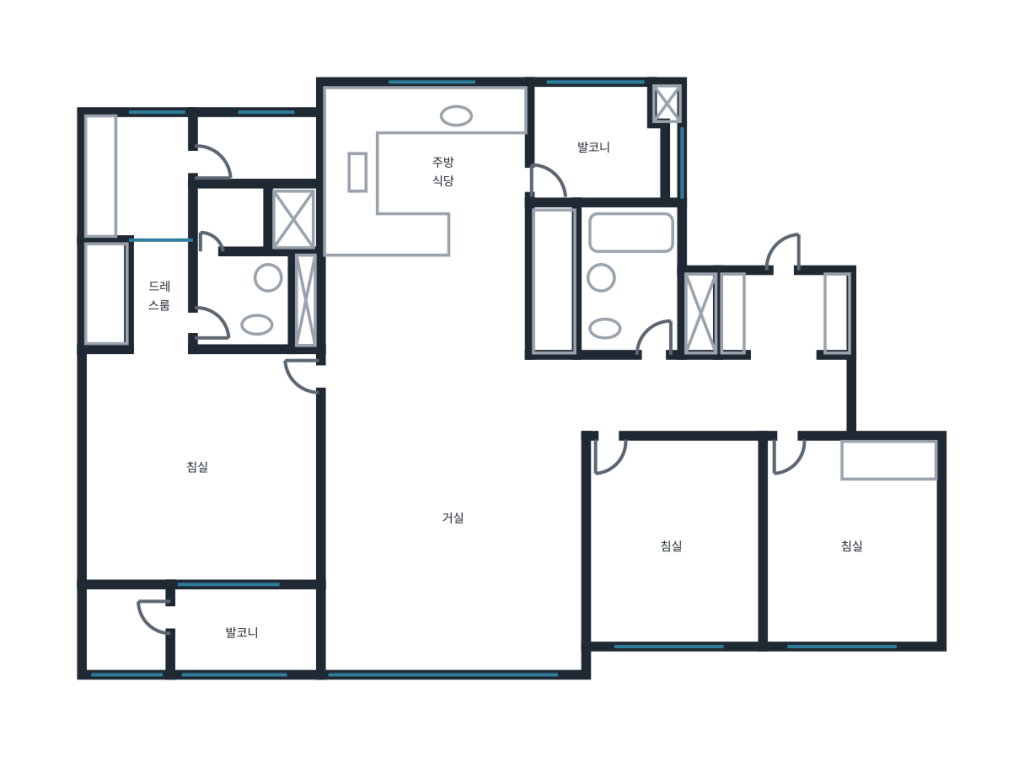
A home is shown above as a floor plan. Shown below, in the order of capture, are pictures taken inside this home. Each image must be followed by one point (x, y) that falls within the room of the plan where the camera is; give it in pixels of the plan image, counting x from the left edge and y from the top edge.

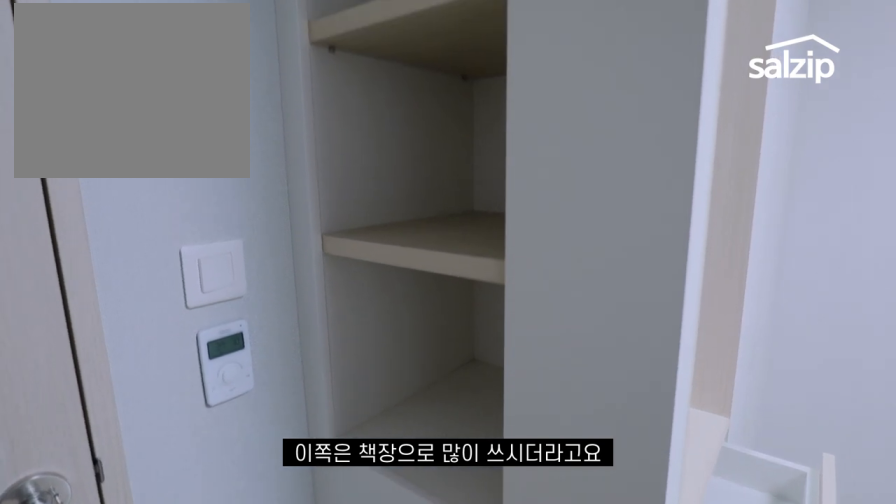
(850, 540)
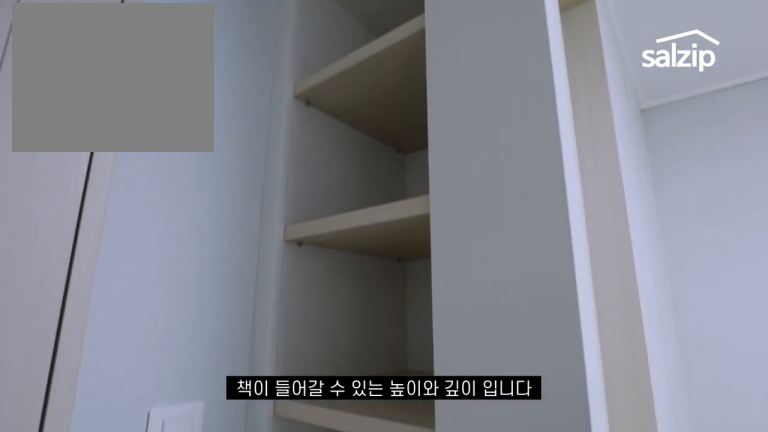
(850, 540)
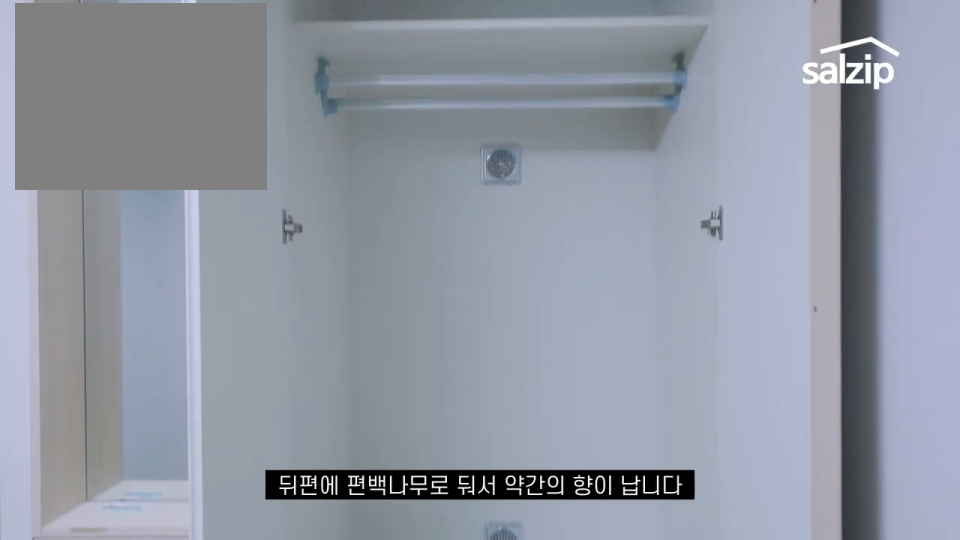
(840, 564)
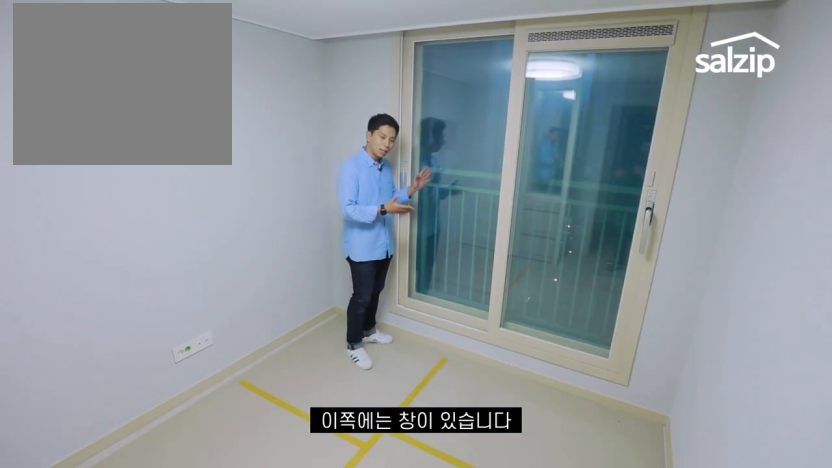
(848, 543)
